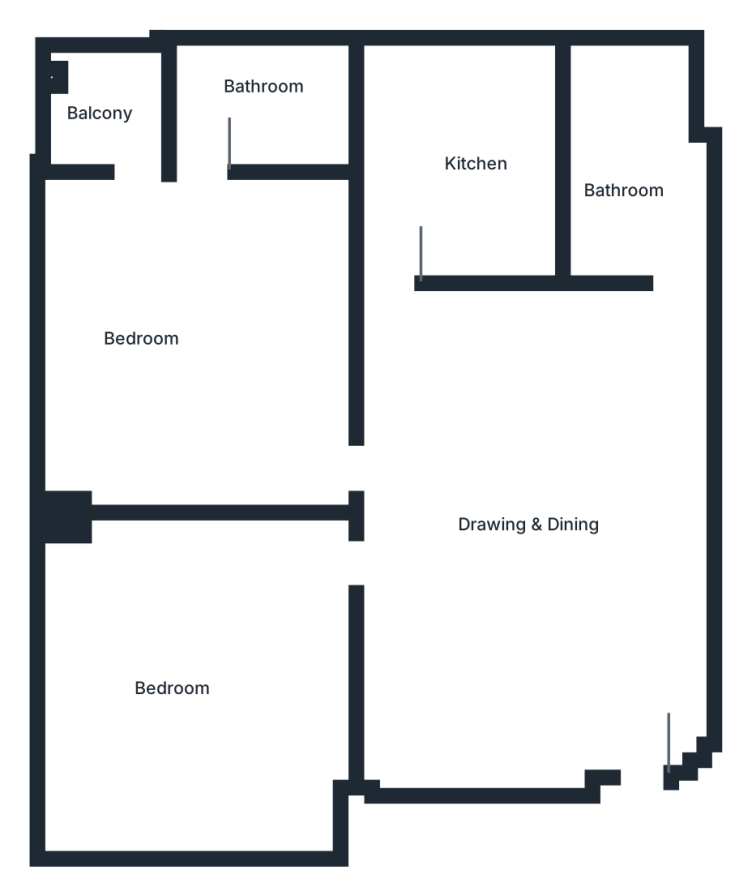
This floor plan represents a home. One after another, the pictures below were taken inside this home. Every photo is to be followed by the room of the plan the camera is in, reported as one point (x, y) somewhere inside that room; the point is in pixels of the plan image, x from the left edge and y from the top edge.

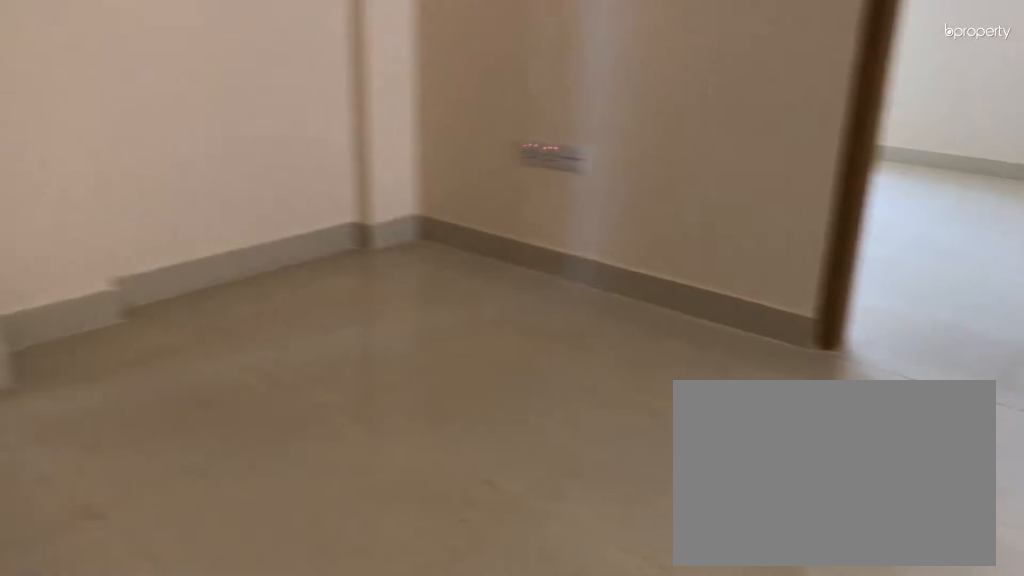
(552, 498)
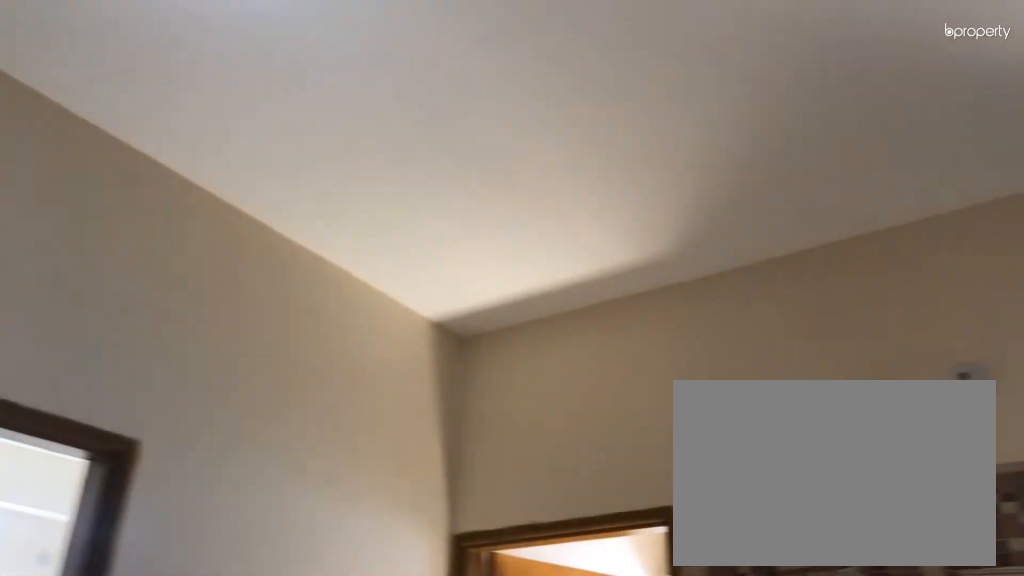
(552, 498)
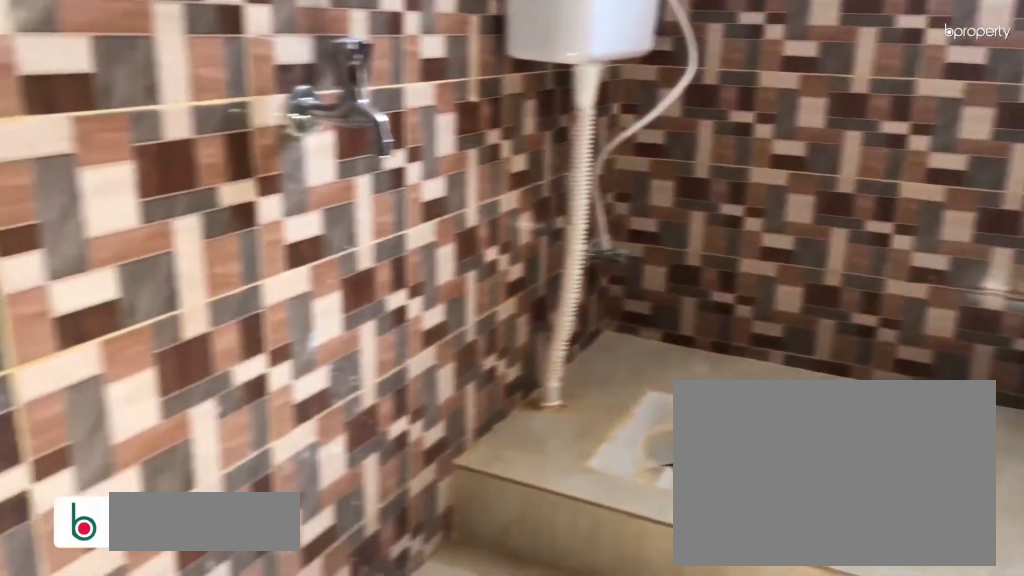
(644, 203)
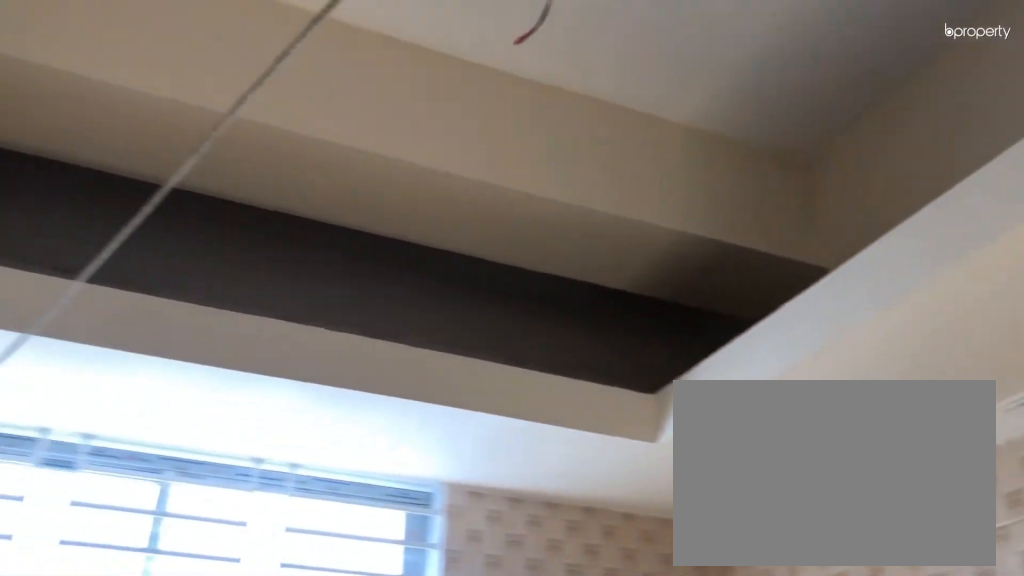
(461, 171)
